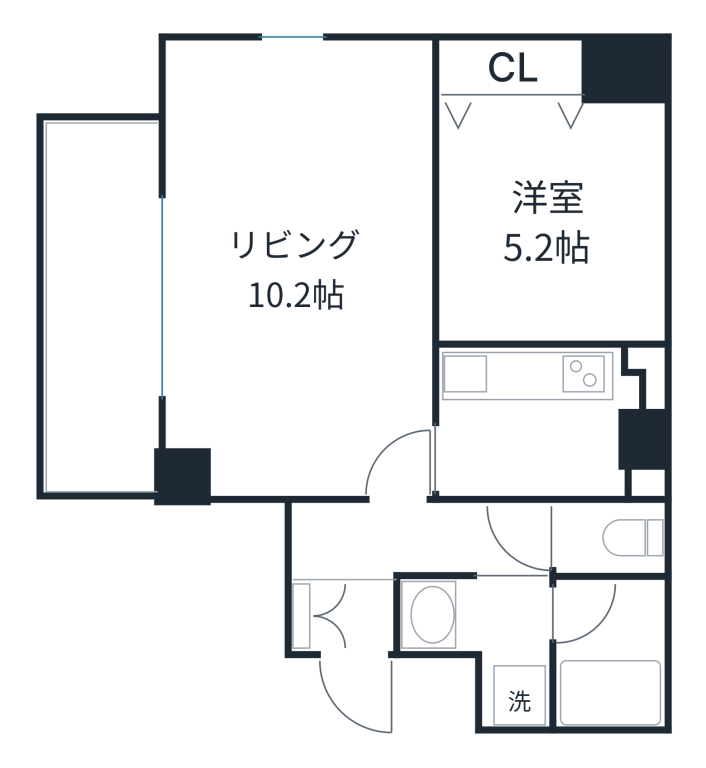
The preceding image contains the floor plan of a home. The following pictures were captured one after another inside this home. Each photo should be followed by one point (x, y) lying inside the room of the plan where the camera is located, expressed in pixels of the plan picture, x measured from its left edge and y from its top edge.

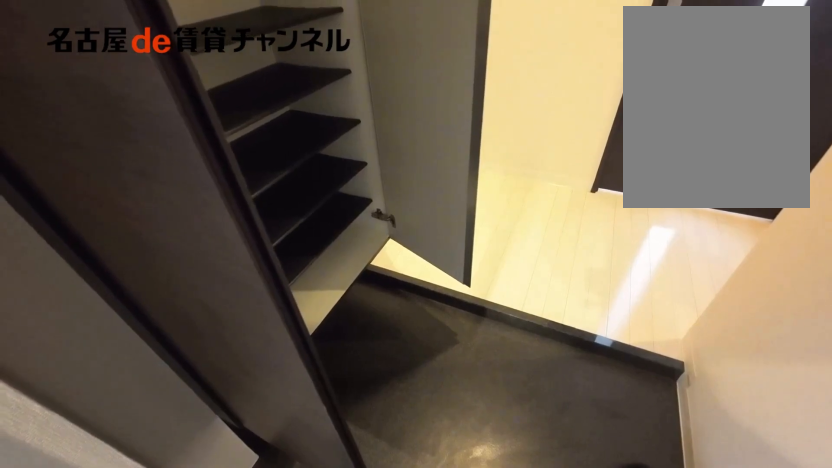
(336, 616)
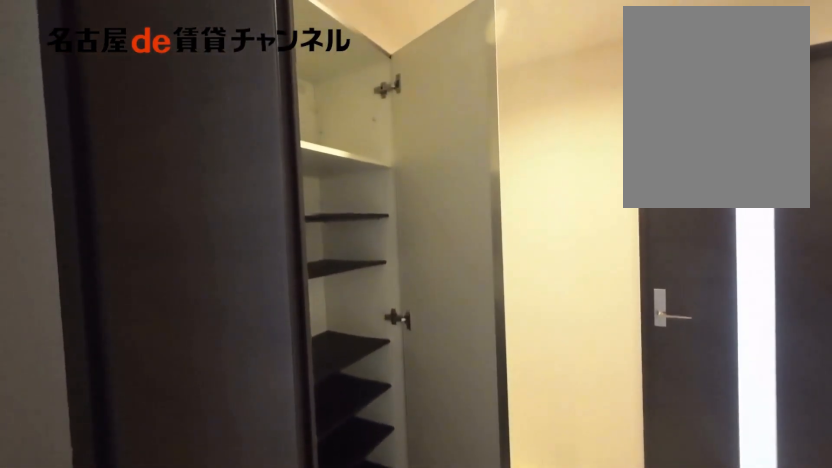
(336, 616)
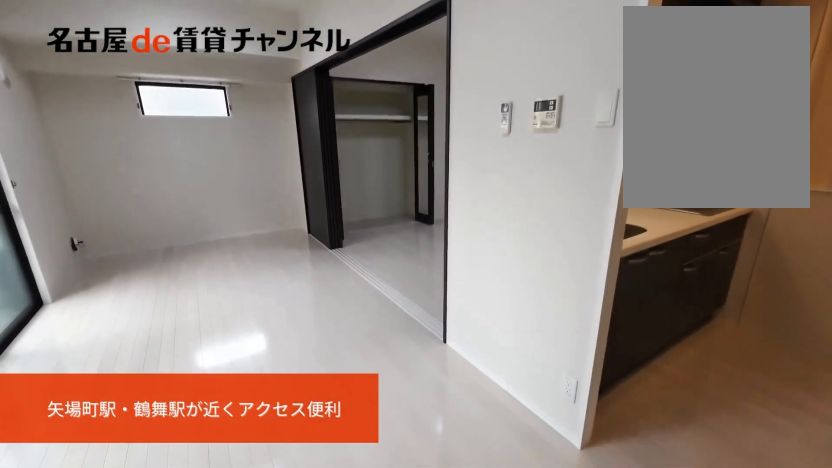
(300, 270)
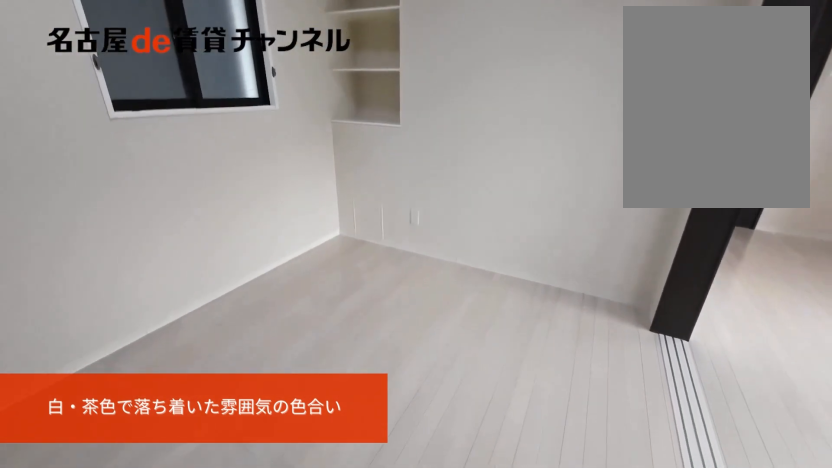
(551, 220)
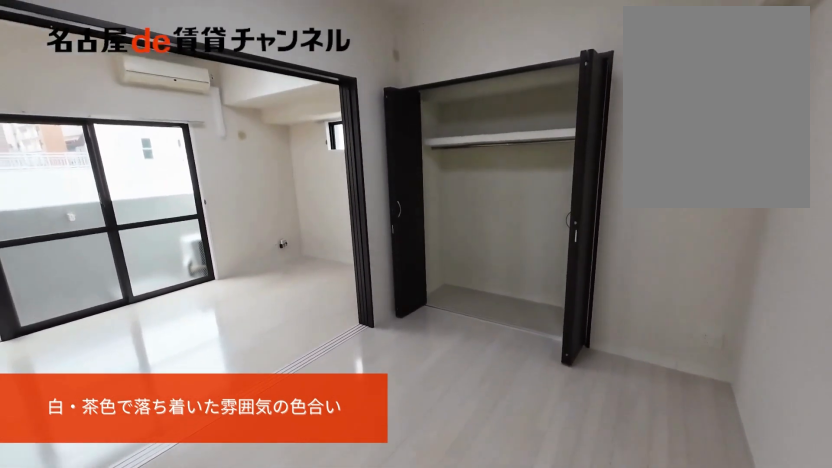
(552, 219)
